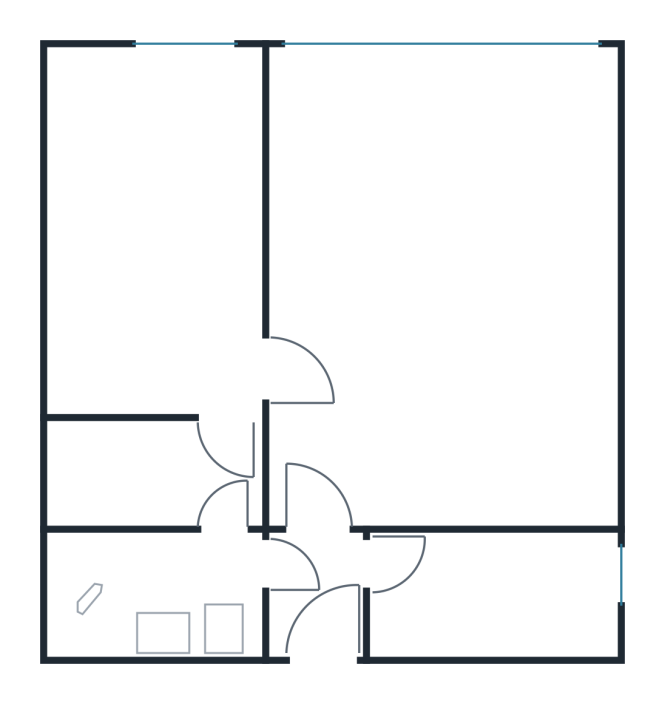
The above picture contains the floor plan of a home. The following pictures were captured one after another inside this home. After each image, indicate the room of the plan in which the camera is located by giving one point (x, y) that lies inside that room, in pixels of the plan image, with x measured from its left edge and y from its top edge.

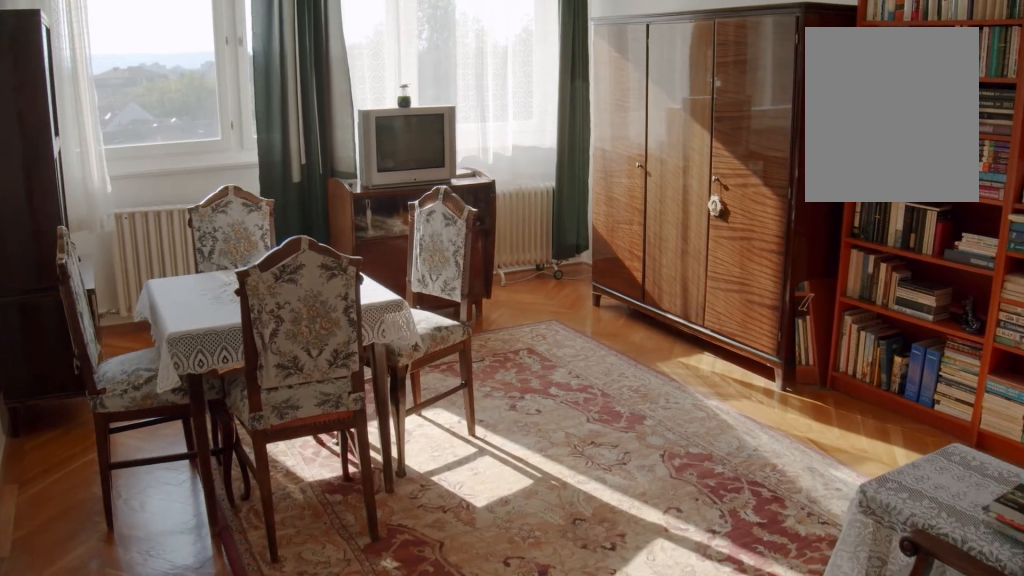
(420, 300)
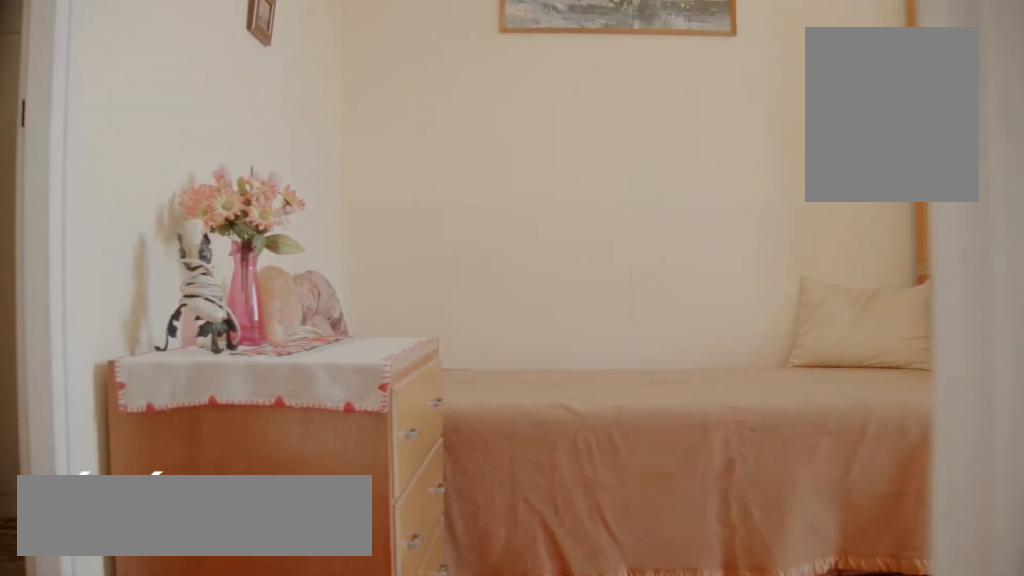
(187, 334)
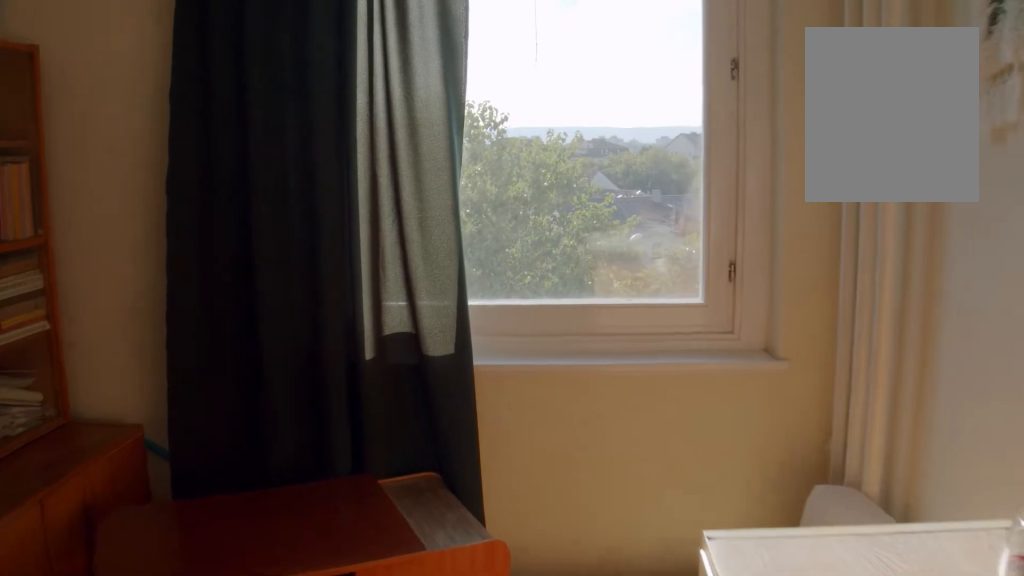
(186, 334)
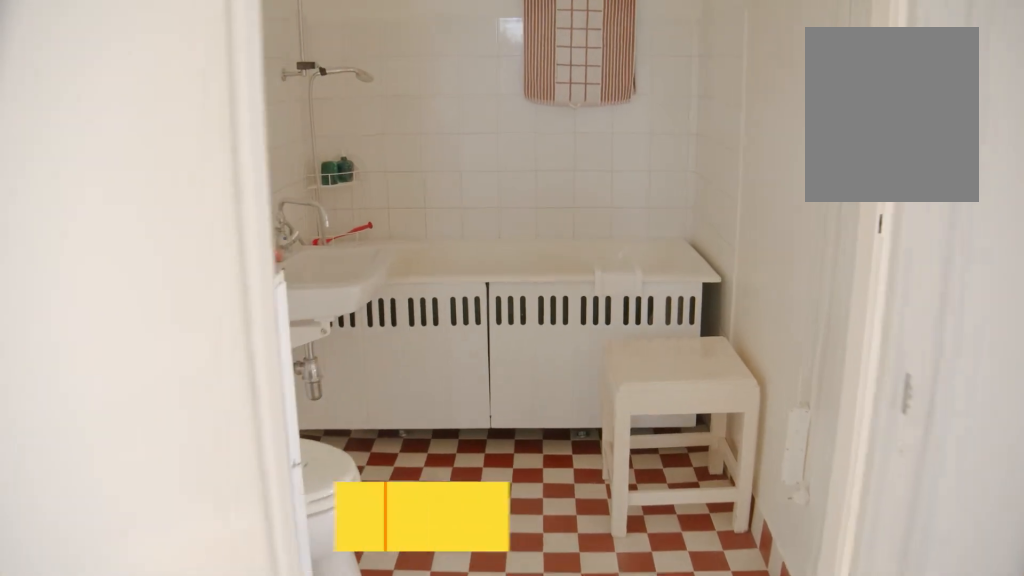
(147, 591)
